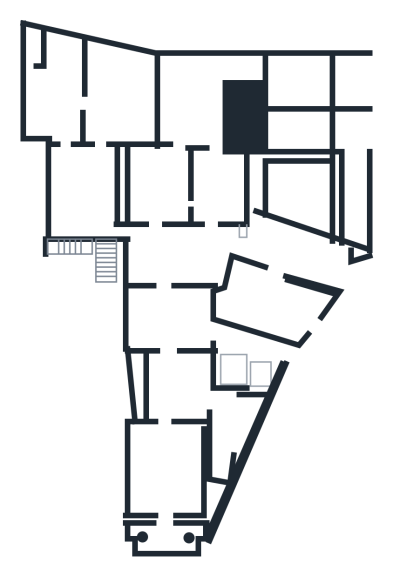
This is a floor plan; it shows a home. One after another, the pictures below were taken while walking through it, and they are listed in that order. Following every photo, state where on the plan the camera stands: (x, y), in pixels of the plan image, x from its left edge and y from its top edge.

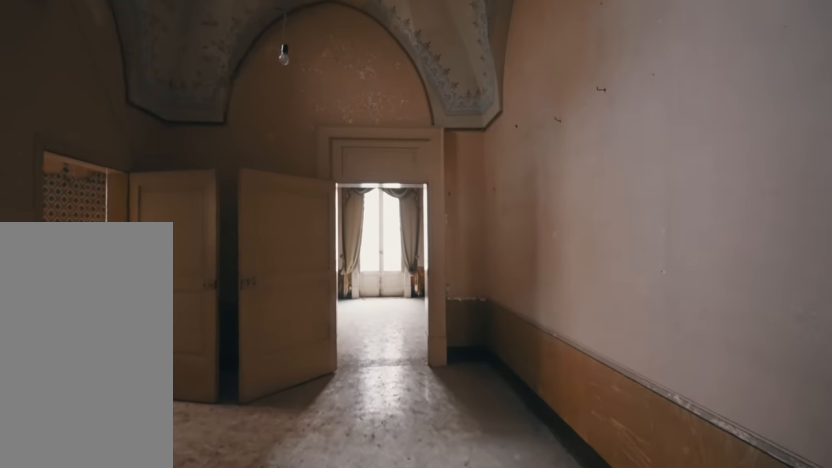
(170, 370)
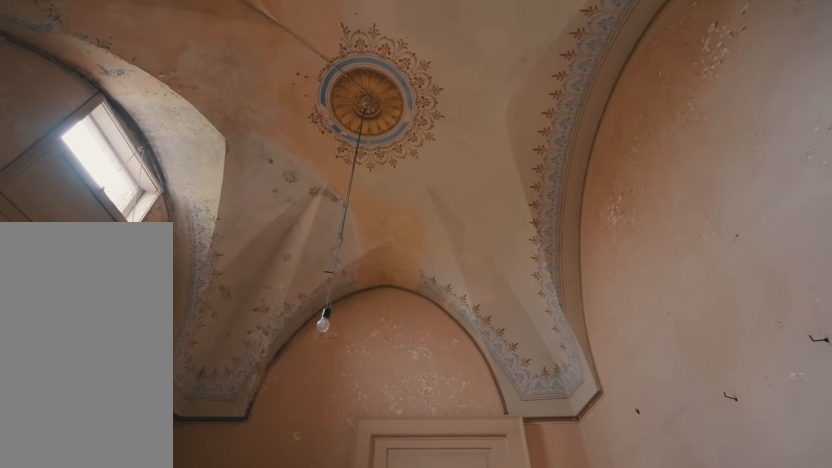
(171, 393)
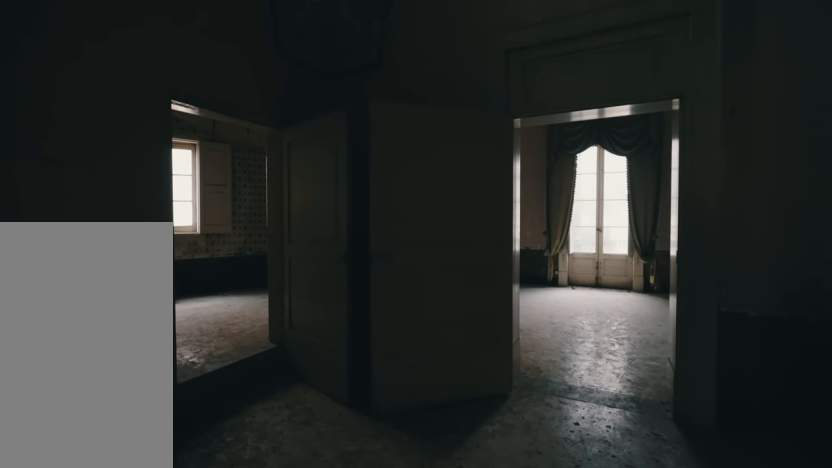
(171, 393)
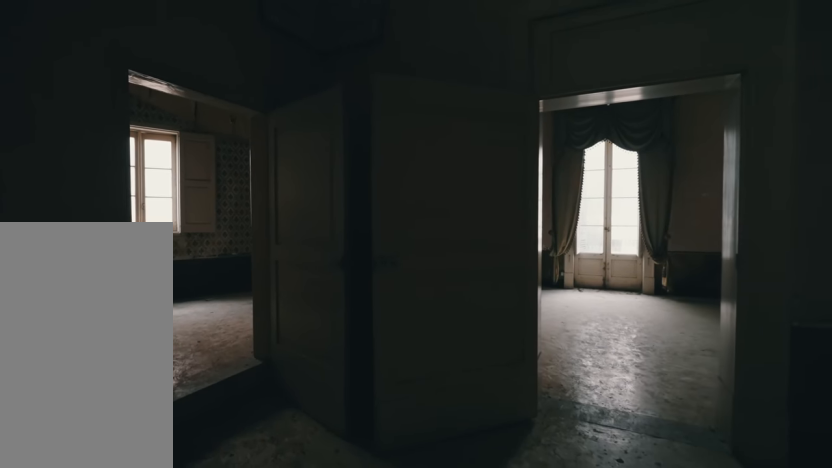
(171, 393)
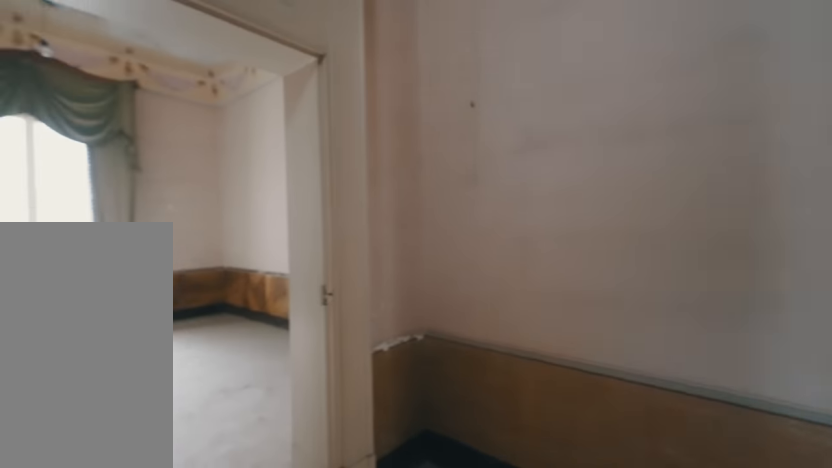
(167, 422)
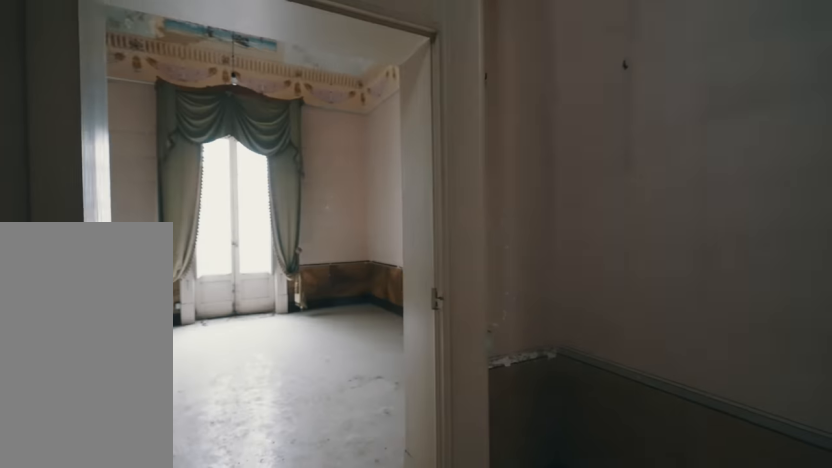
(167, 430)
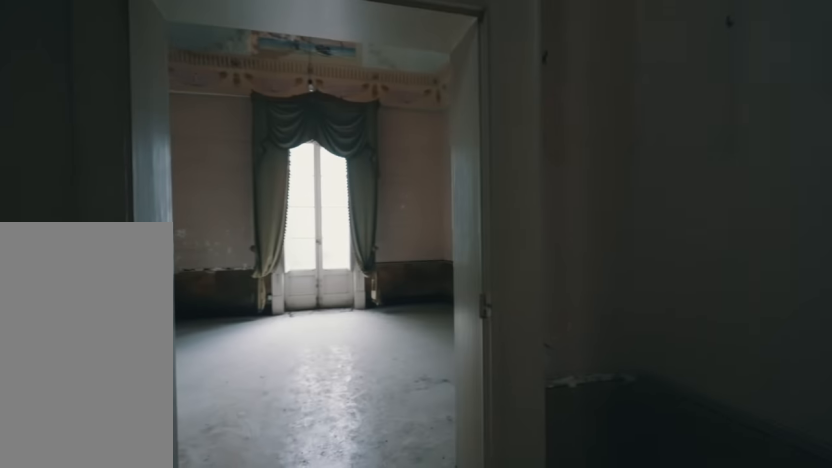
(168, 437)
